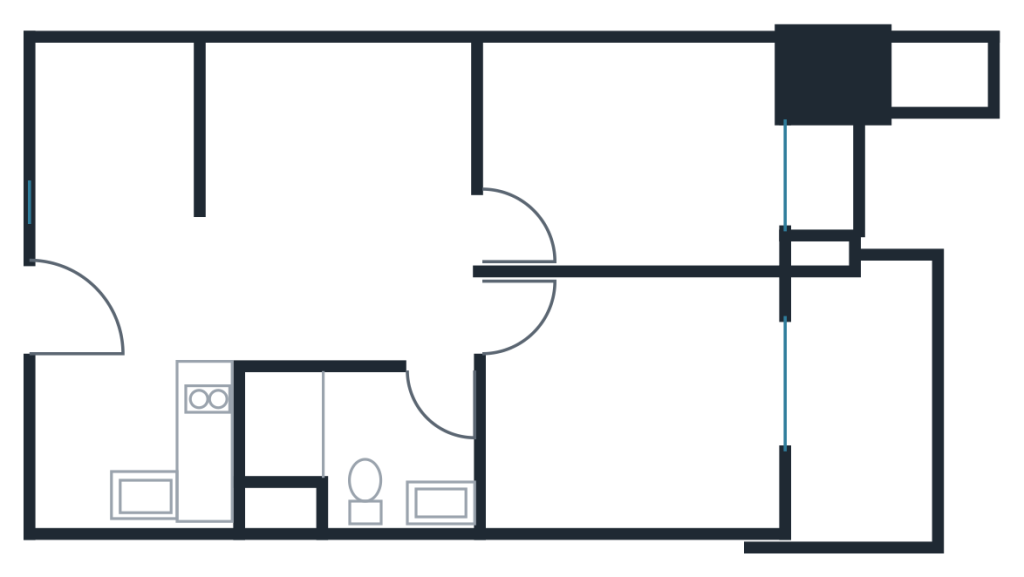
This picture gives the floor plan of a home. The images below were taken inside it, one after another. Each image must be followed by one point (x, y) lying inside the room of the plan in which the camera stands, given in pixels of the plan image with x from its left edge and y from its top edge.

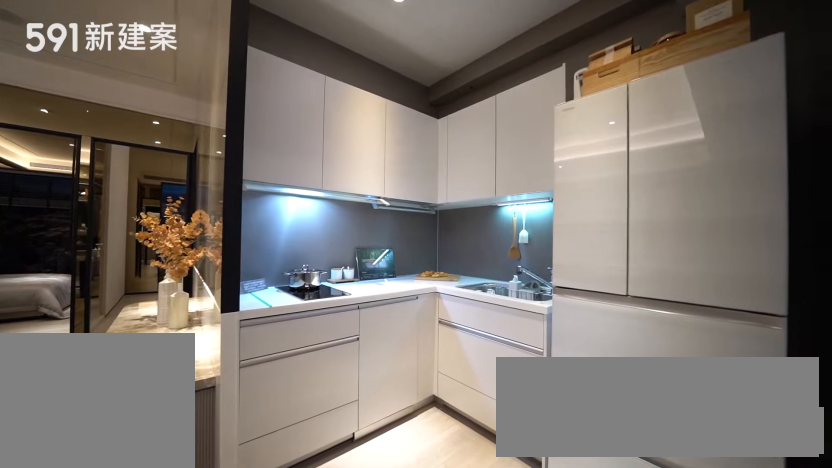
(137, 450)
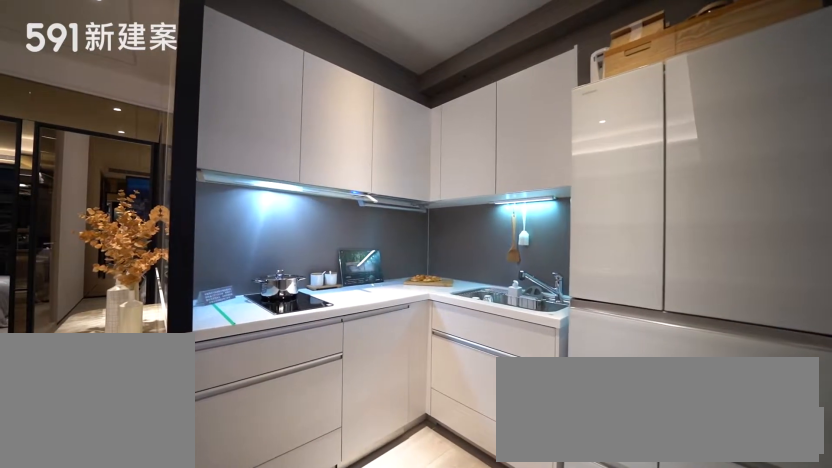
(137, 450)
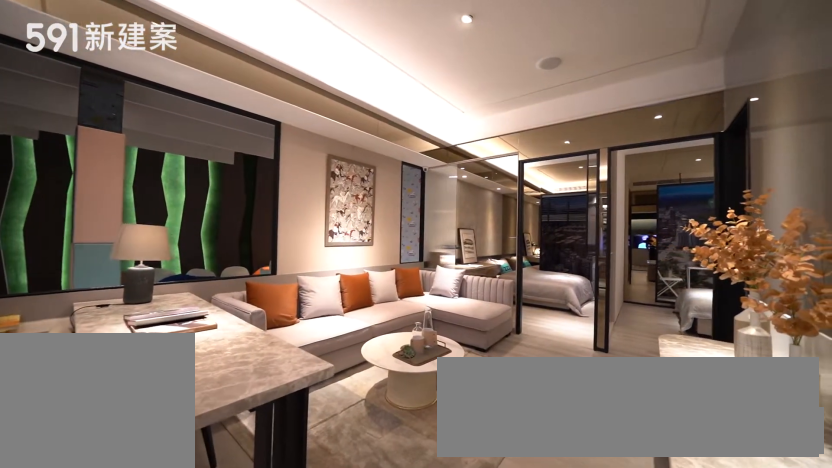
(265, 199)
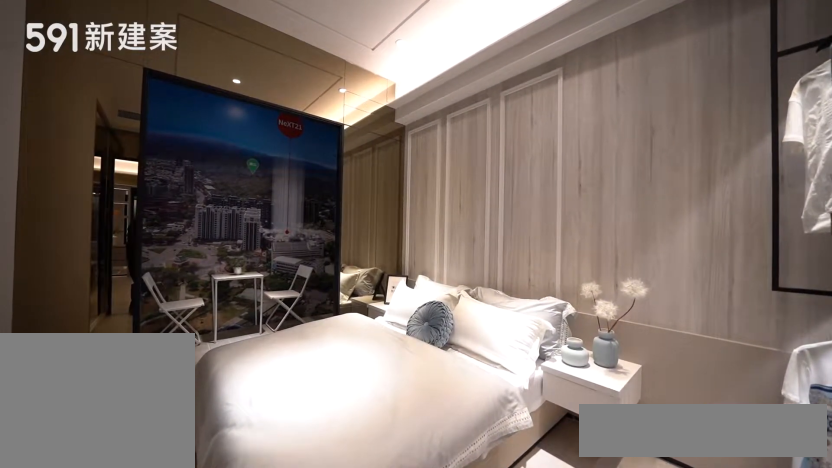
(644, 407)
